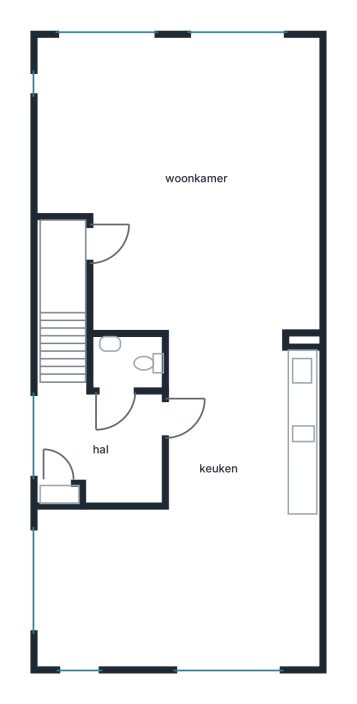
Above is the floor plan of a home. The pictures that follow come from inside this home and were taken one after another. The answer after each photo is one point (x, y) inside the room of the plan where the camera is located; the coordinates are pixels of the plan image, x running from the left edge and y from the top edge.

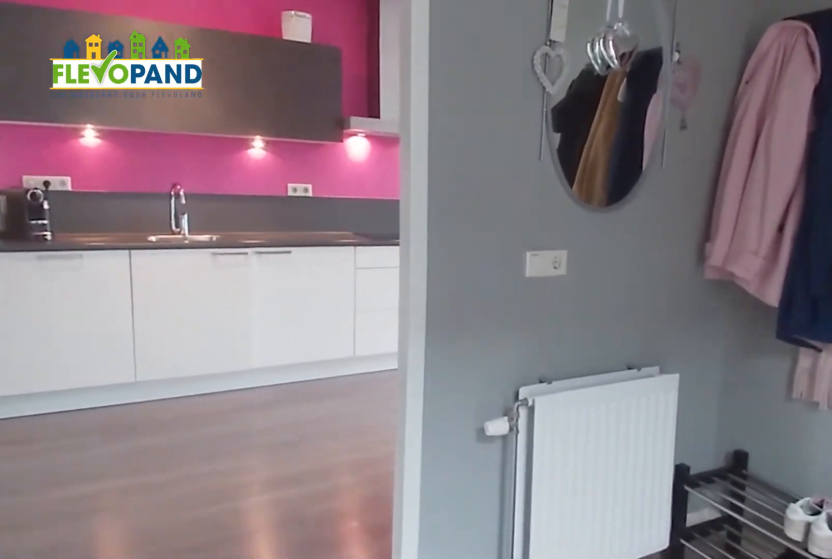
(103, 443)
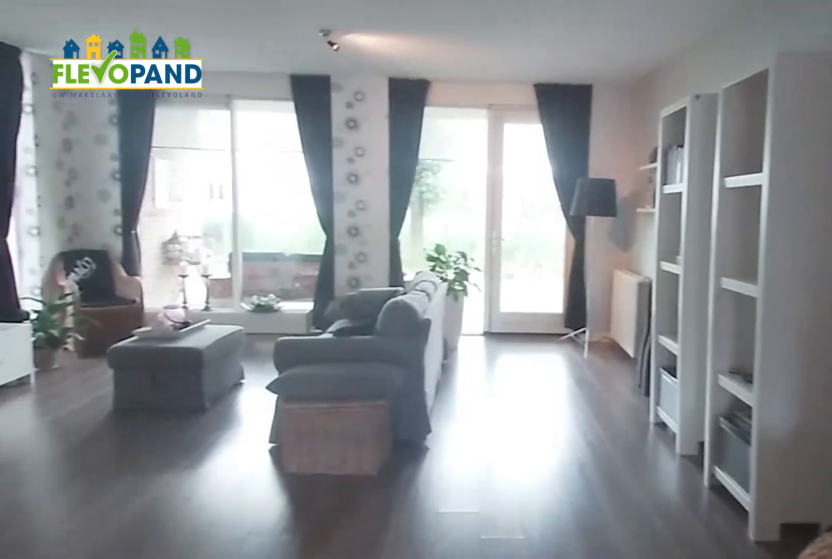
(189, 182)
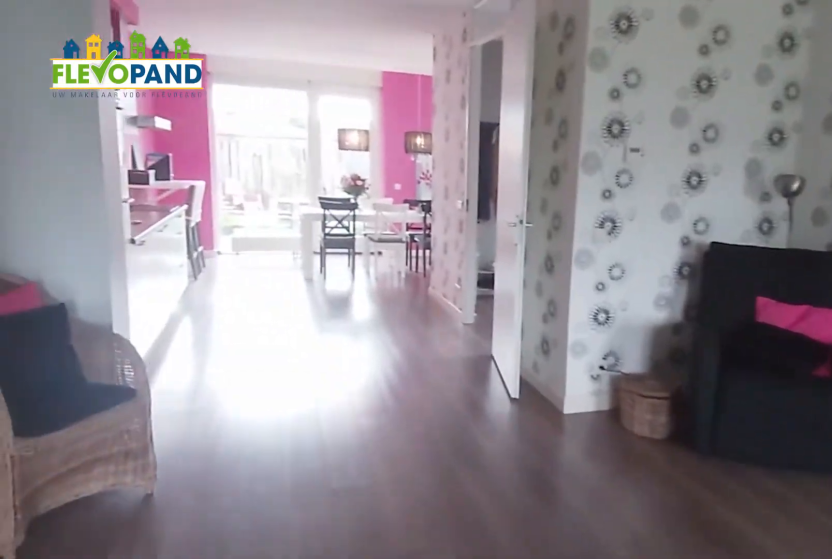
(189, 182)
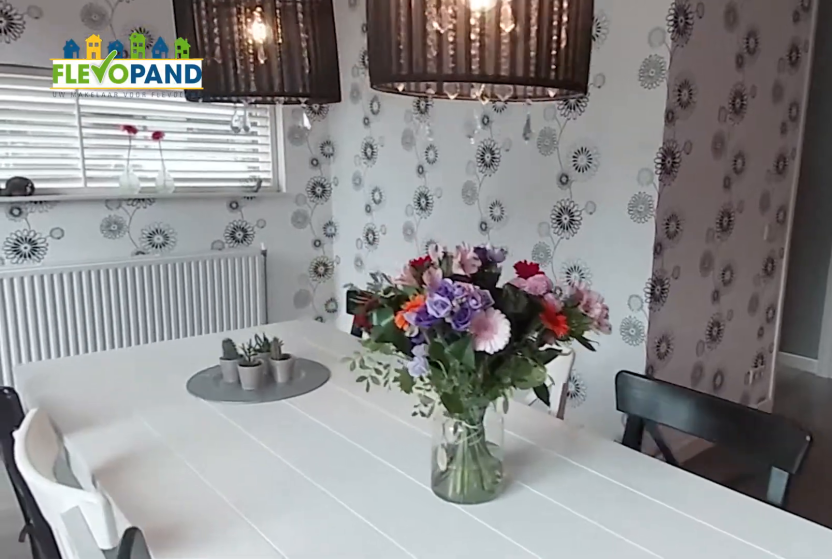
(110, 589)
